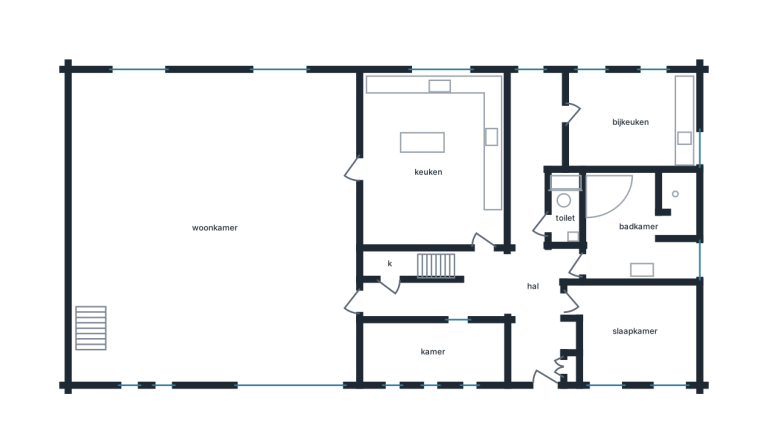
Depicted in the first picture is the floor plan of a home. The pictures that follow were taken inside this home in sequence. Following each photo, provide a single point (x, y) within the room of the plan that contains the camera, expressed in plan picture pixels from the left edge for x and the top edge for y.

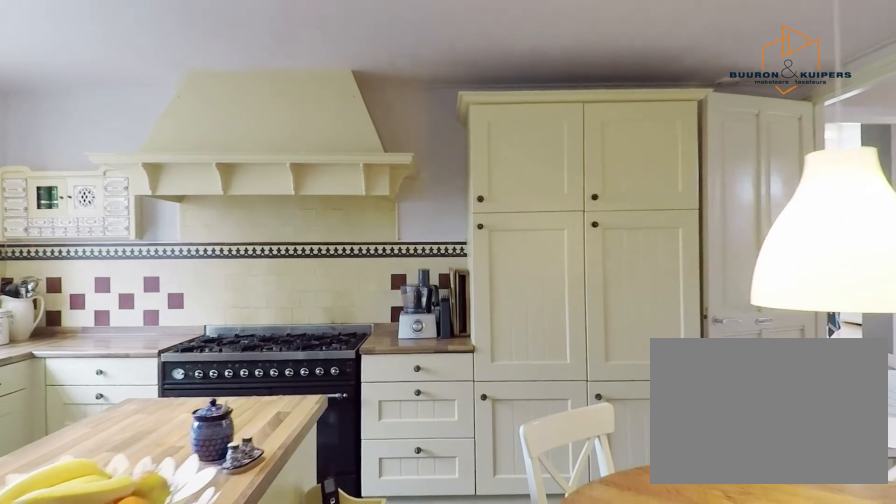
(430, 162)
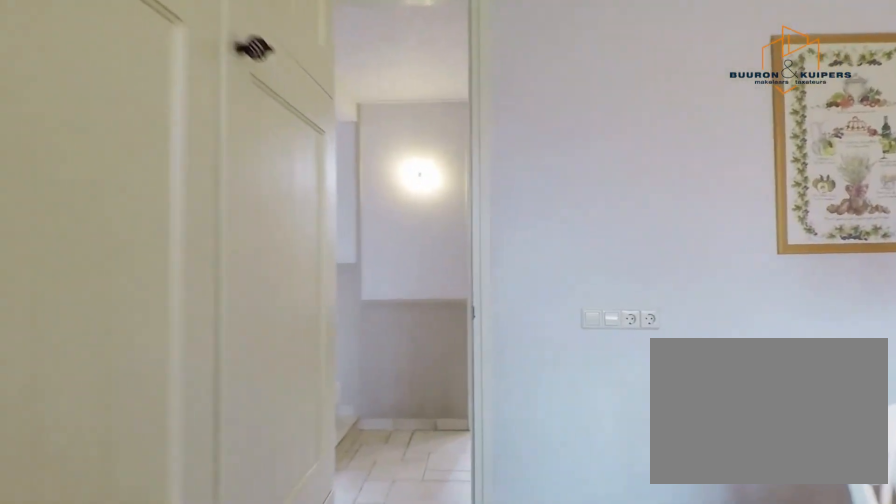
(430, 162)
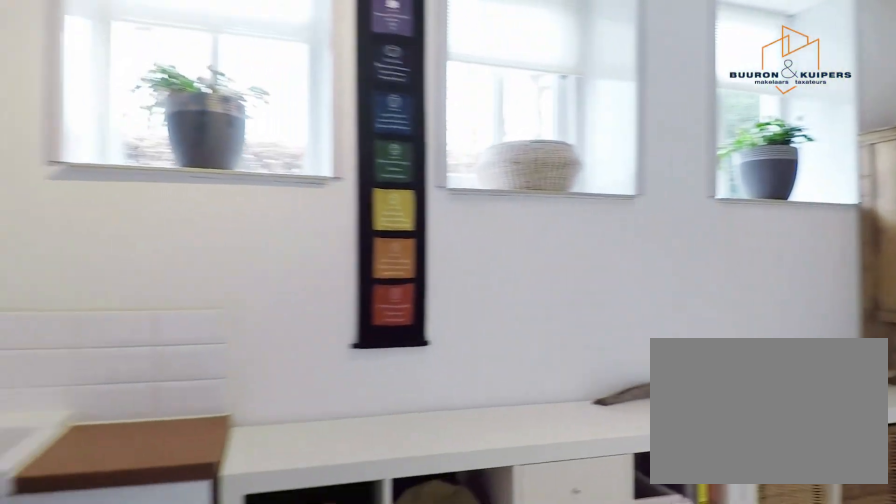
(432, 352)
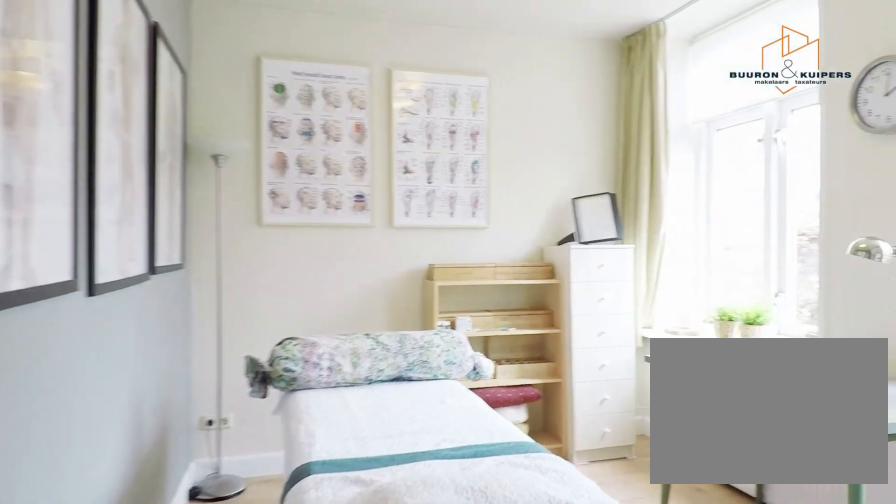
(635, 332)
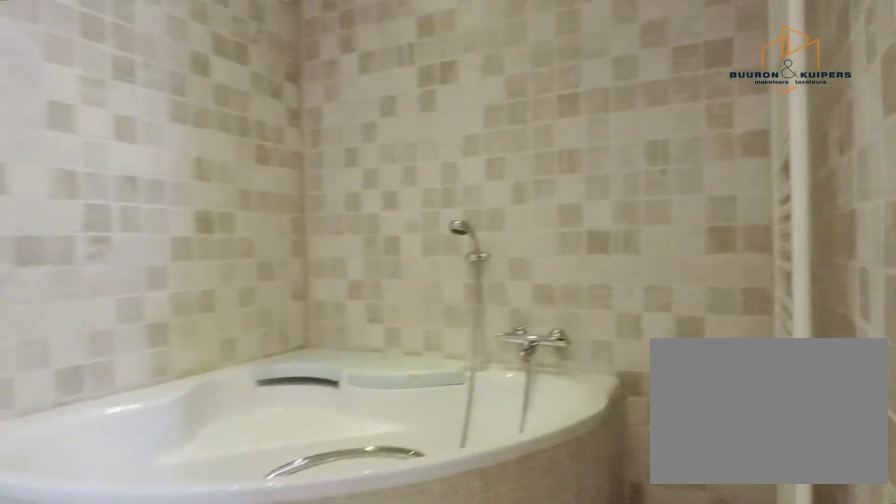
(639, 227)
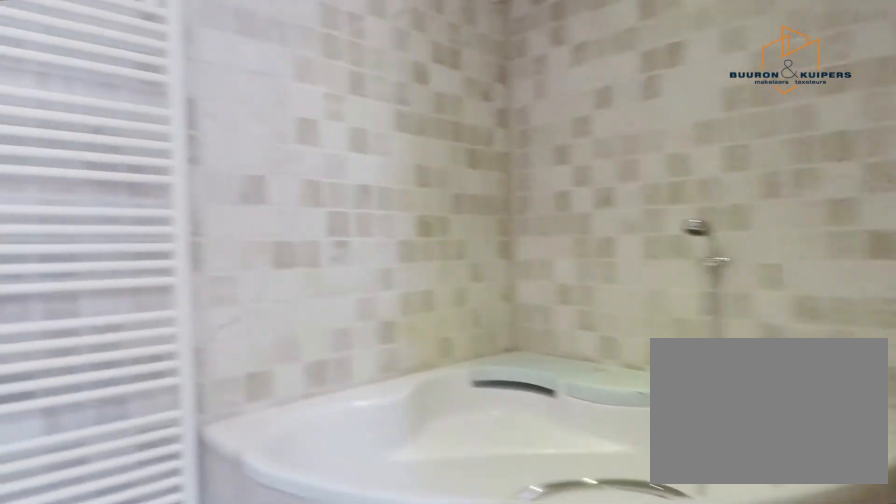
(639, 227)
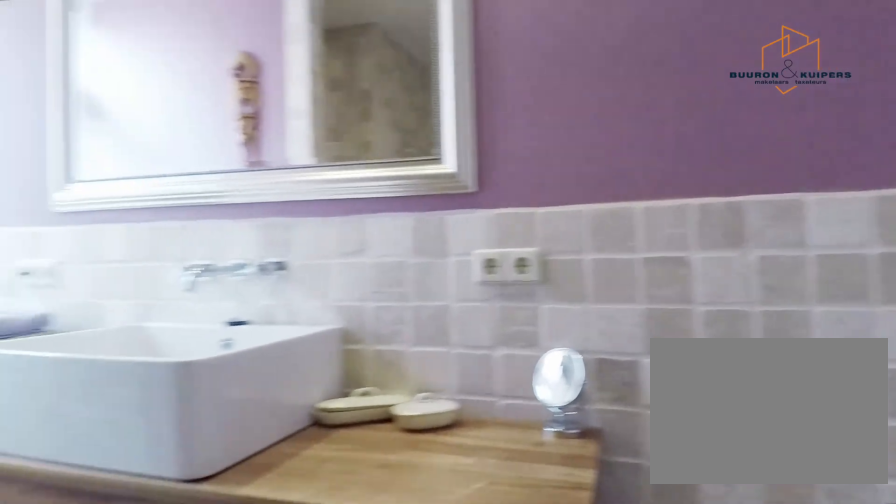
(639, 227)
